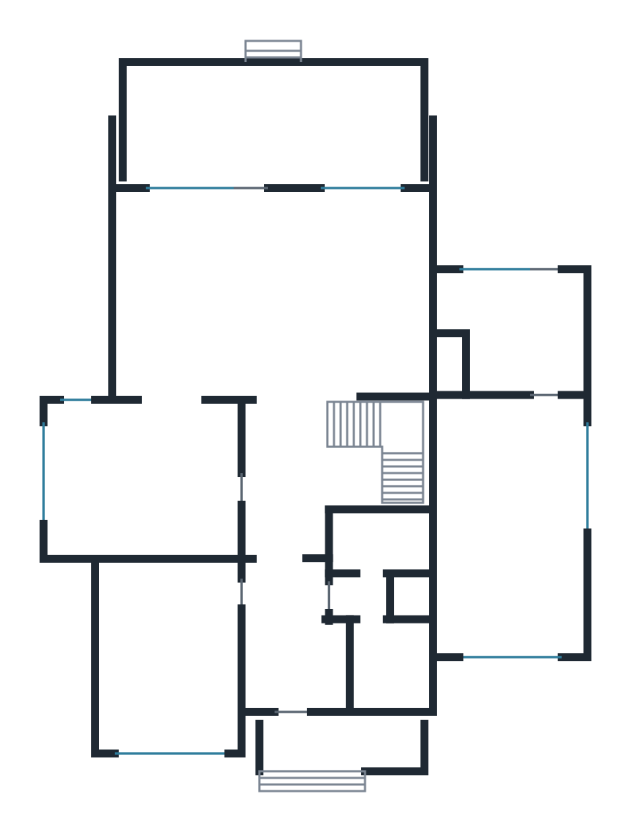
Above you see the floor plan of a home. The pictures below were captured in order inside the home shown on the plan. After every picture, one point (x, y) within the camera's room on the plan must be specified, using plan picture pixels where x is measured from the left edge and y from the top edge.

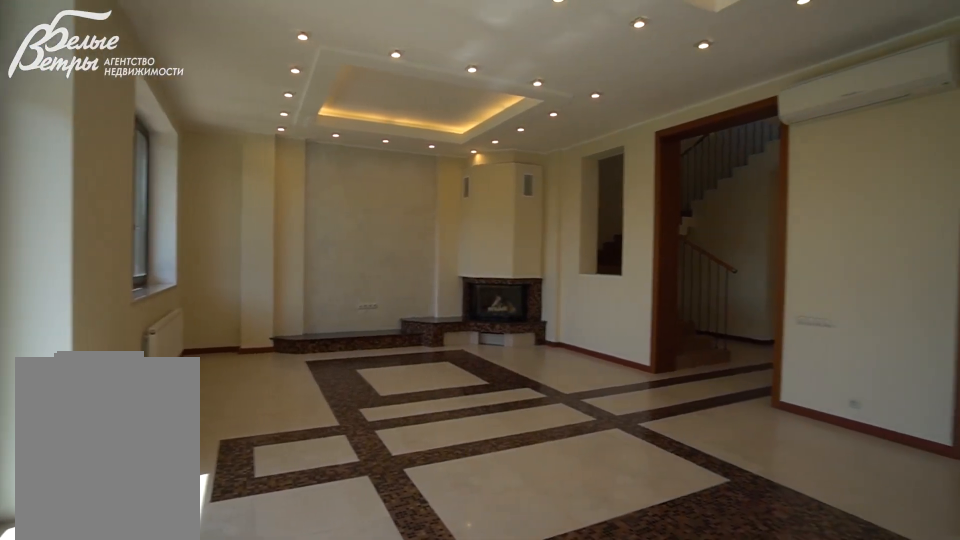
(274, 290)
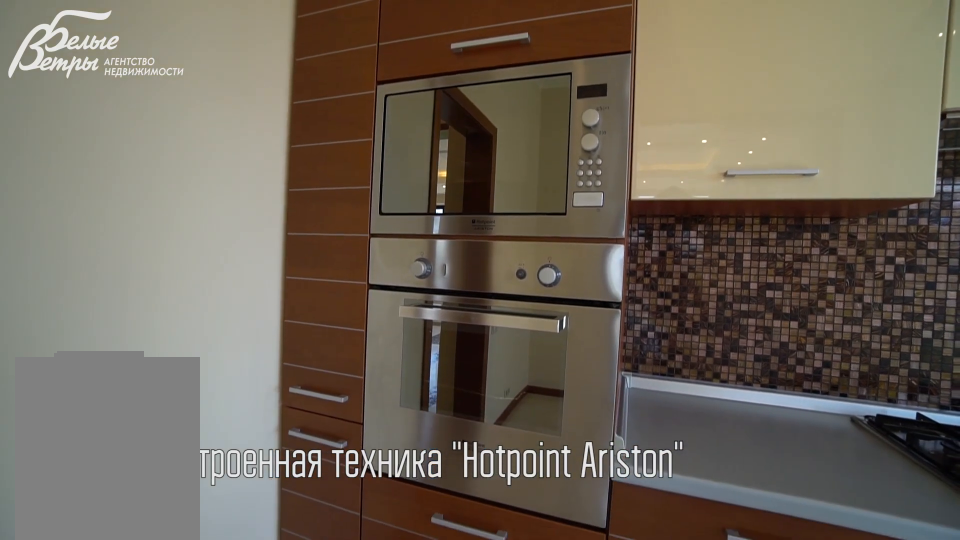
(147, 477)
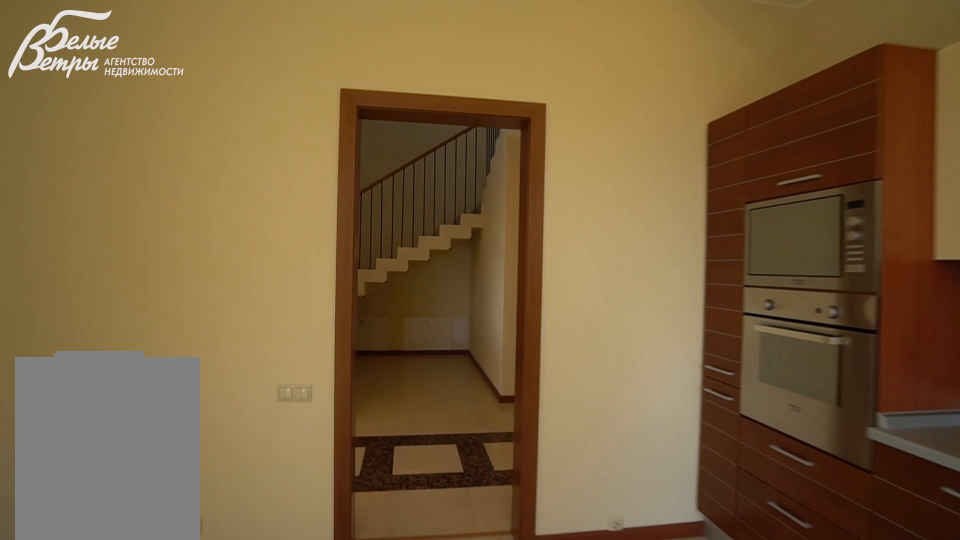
(147, 478)
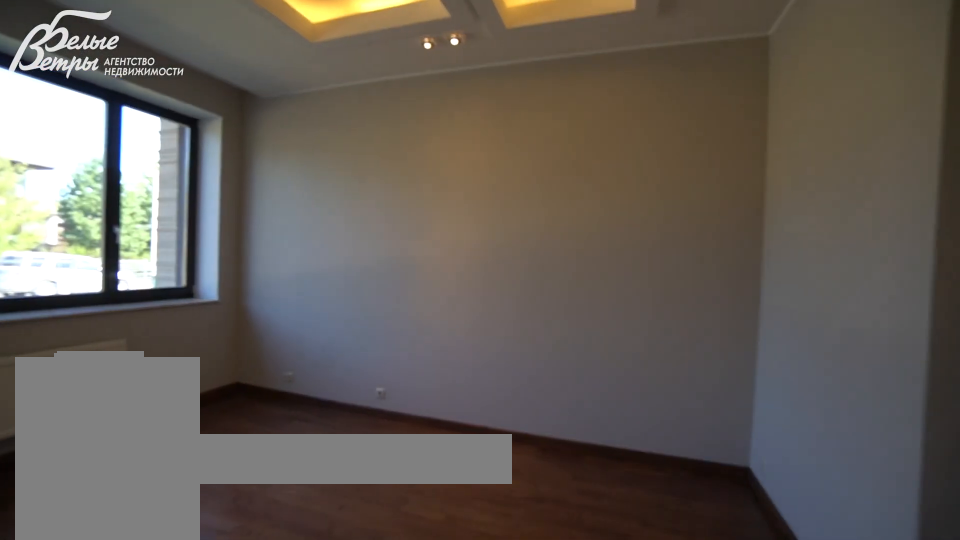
(166, 654)
